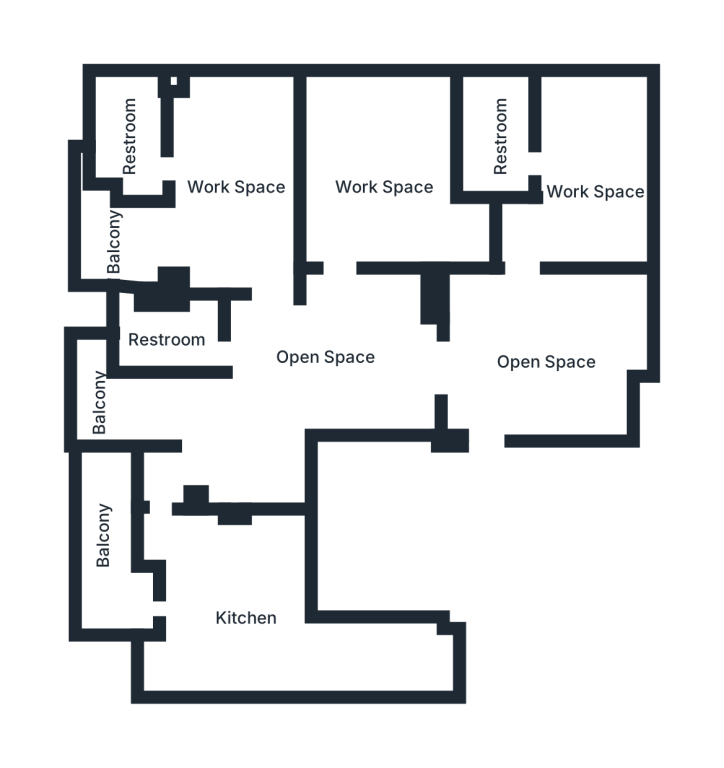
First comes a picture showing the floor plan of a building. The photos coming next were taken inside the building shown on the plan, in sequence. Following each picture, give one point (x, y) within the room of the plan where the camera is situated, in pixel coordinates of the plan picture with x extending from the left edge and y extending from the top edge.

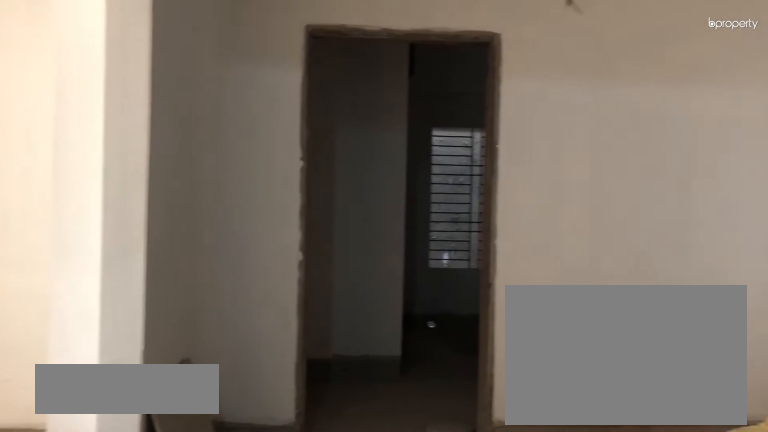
(544, 363)
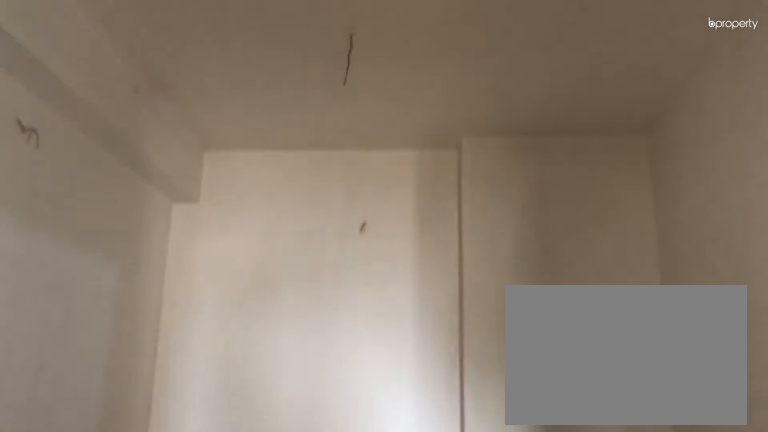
(545, 363)
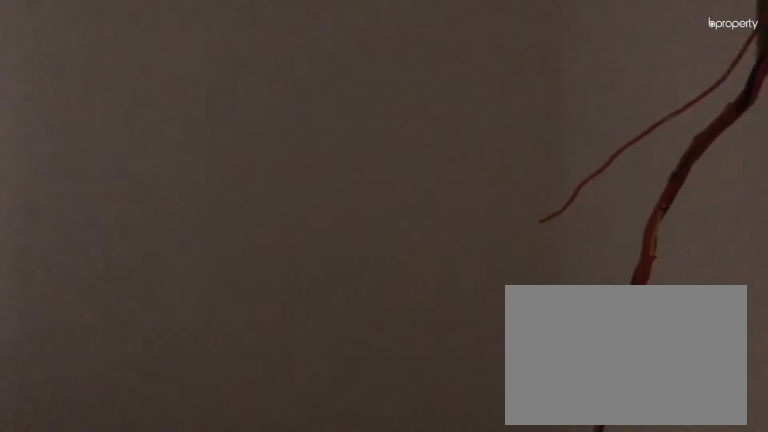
(586, 195)
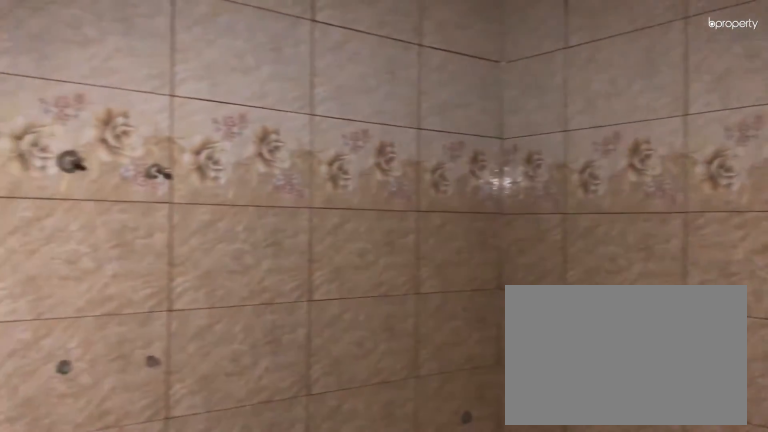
(500, 150)
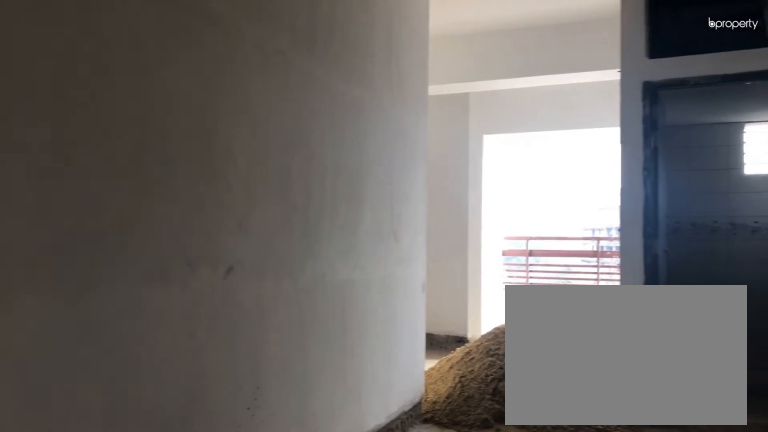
(334, 365)
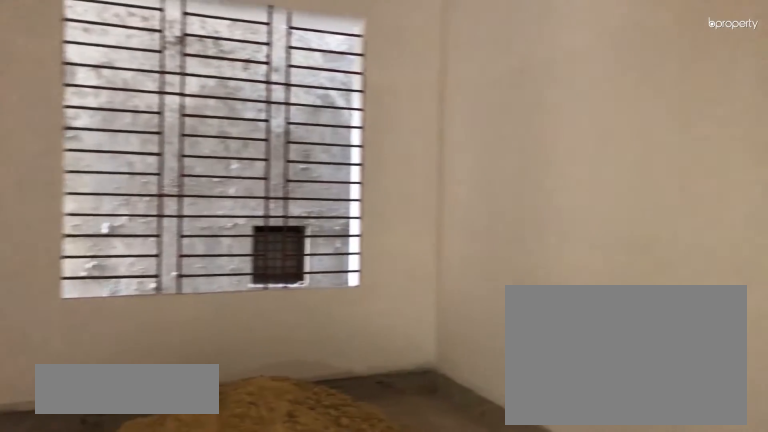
(400, 195)
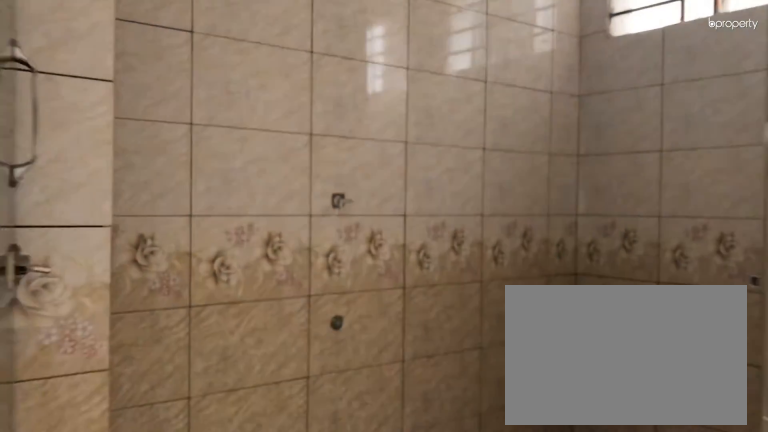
(129, 137)
